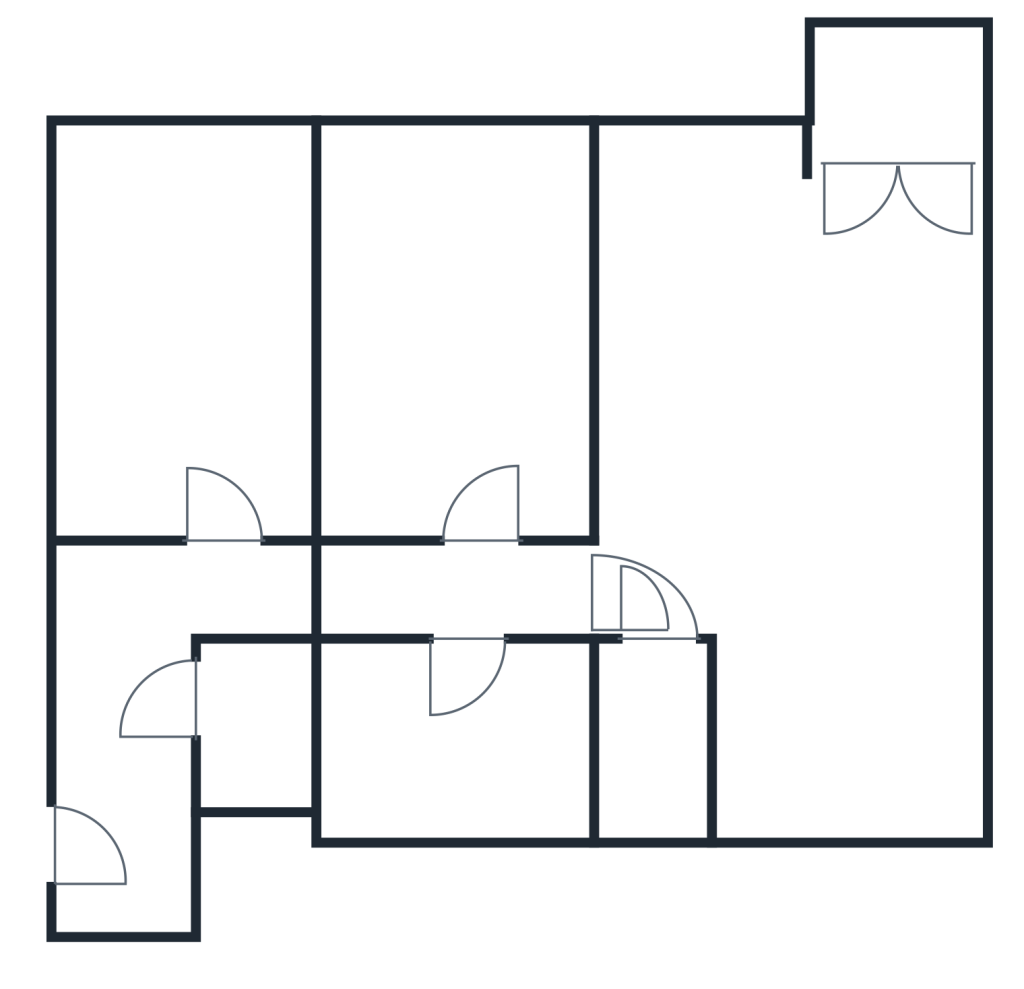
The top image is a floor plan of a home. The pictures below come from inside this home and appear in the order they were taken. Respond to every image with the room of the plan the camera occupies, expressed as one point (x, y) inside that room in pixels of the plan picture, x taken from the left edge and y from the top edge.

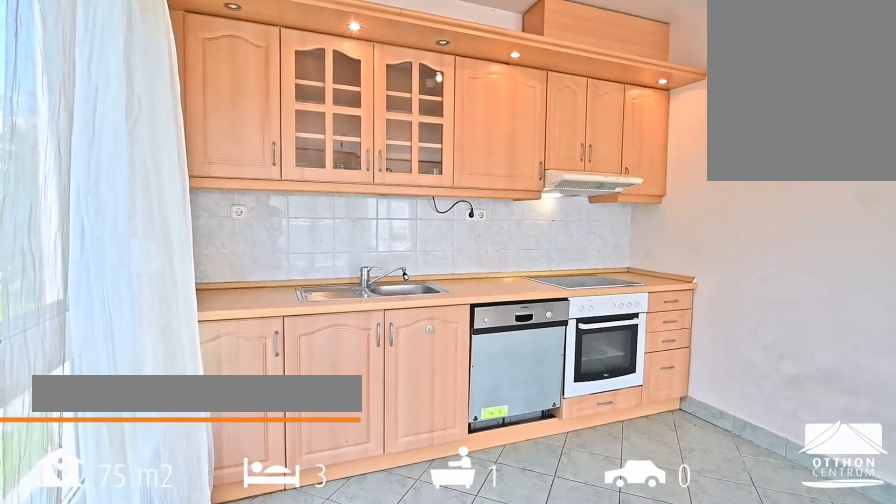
(797, 444)
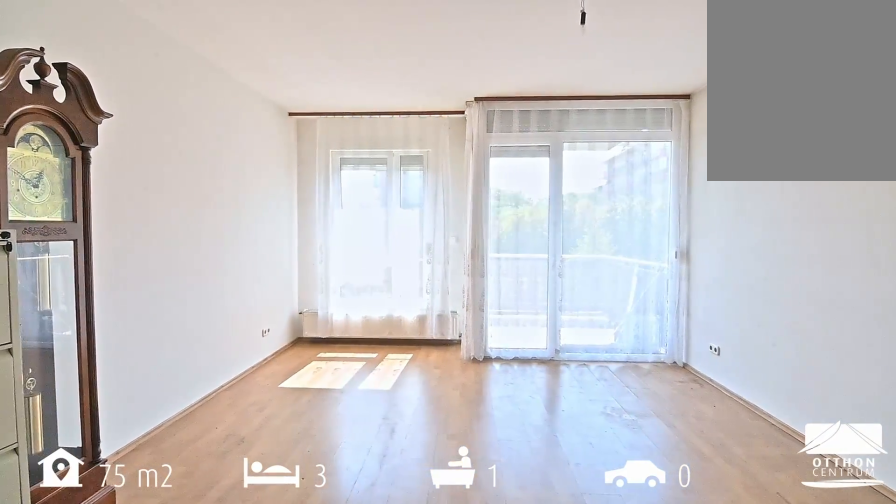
(797, 444)
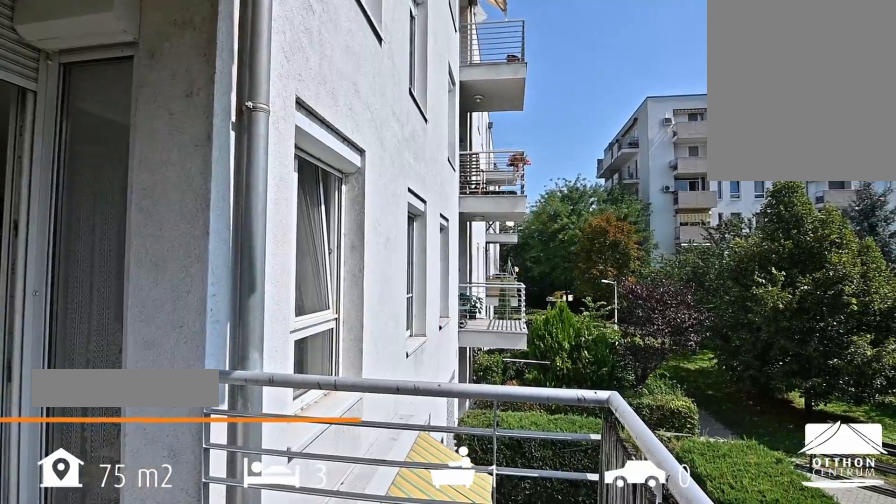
(901, 82)
